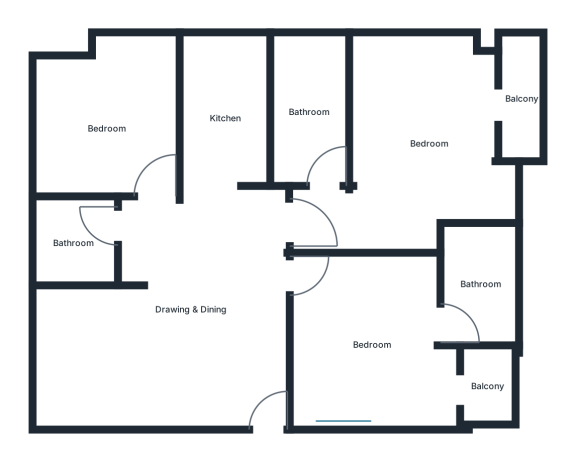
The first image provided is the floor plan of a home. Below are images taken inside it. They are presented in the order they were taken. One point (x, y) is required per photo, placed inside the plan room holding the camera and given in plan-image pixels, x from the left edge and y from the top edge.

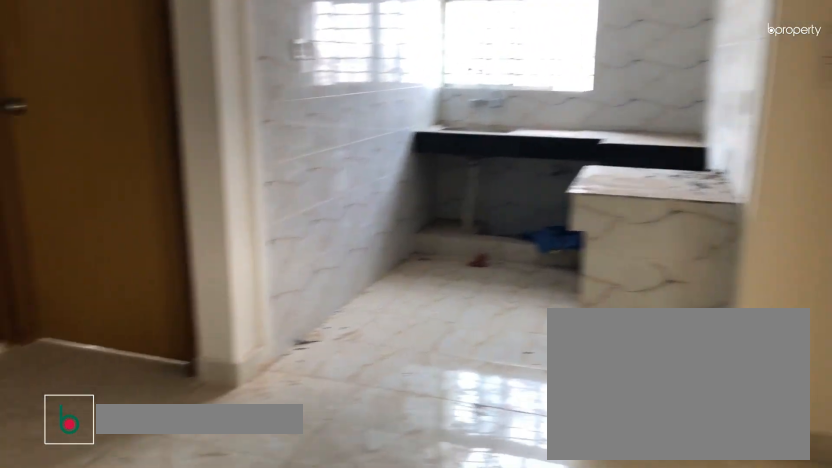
(190, 309)
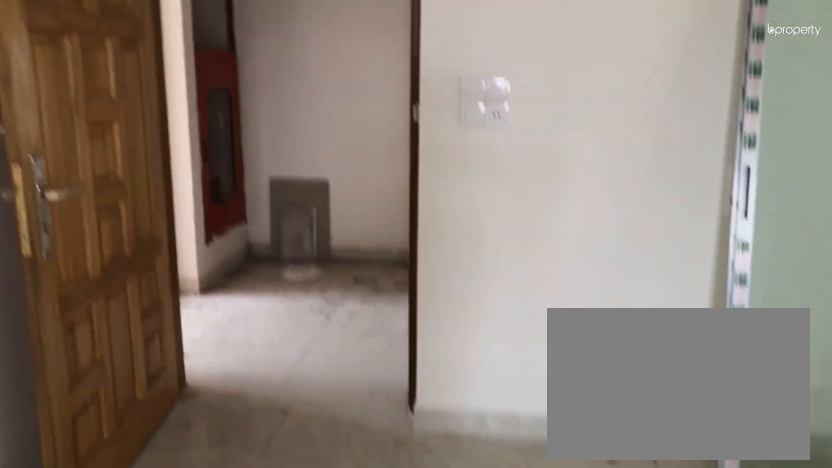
(190, 309)
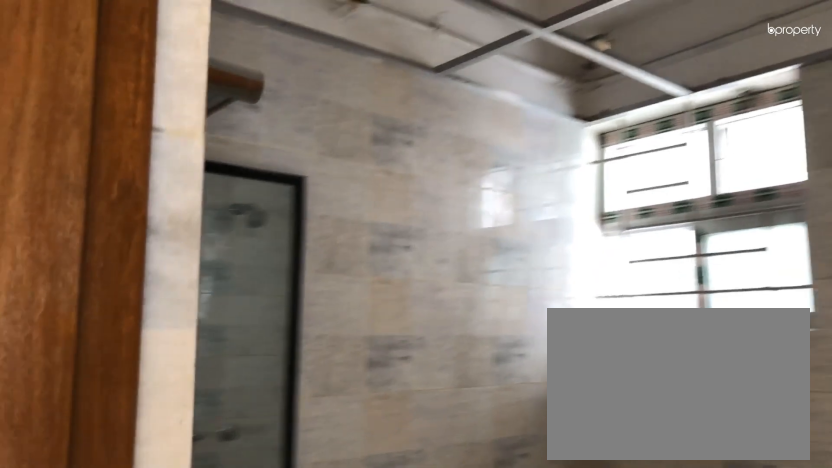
(74, 242)
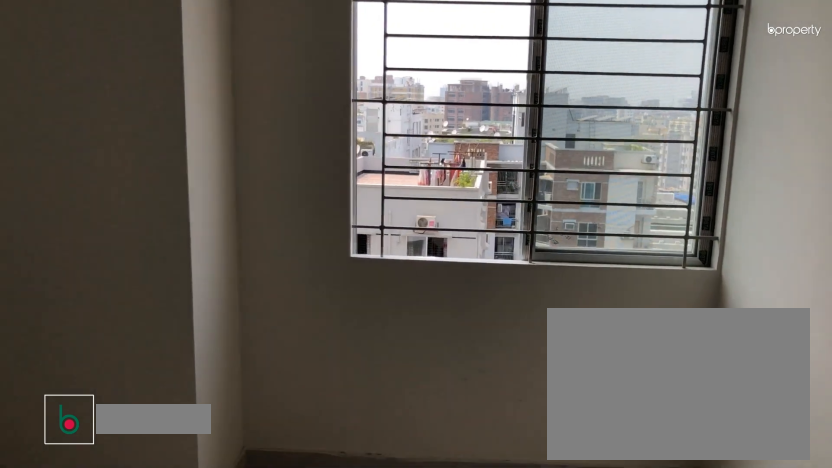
(108, 129)
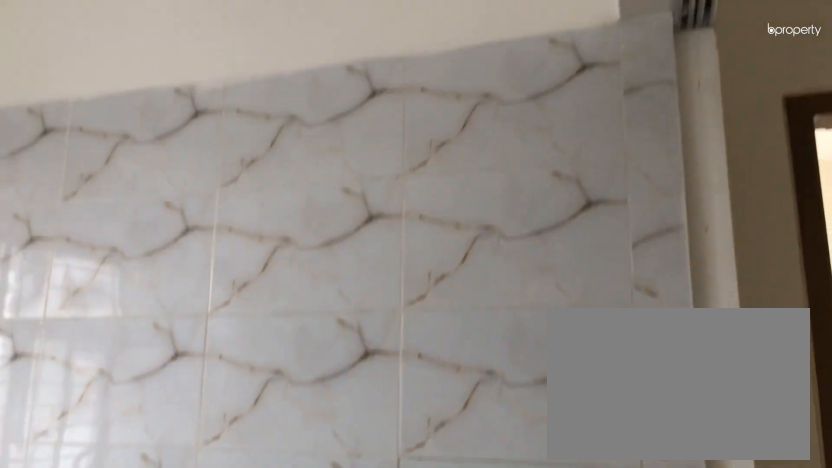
(227, 118)
